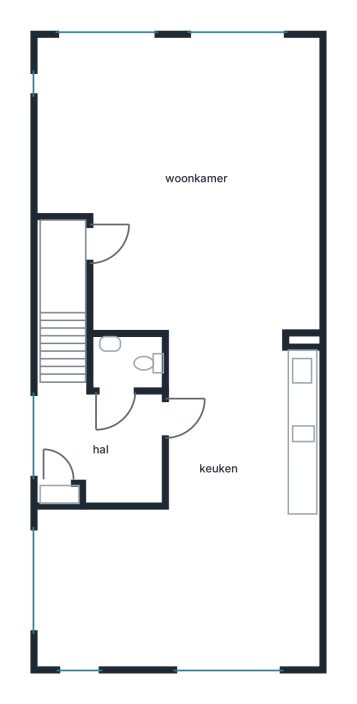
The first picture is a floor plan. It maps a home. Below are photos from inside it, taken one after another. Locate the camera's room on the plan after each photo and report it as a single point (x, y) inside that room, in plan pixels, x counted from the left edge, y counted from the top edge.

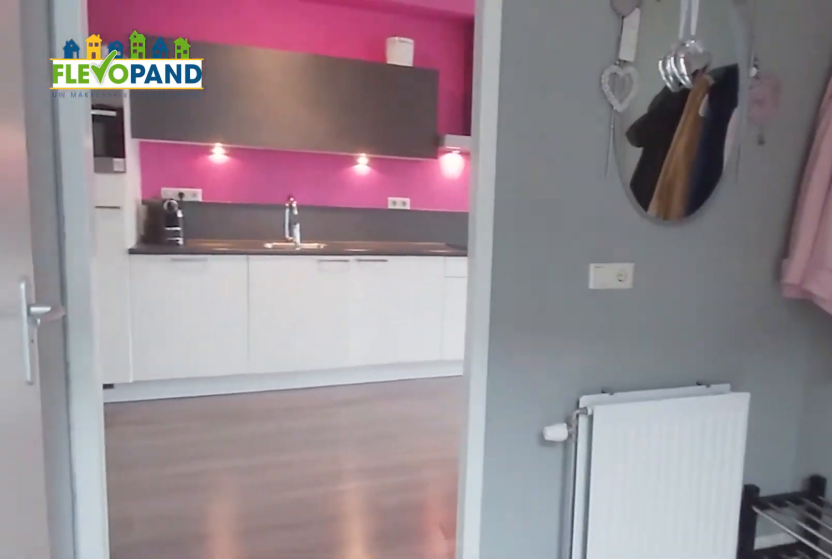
(103, 443)
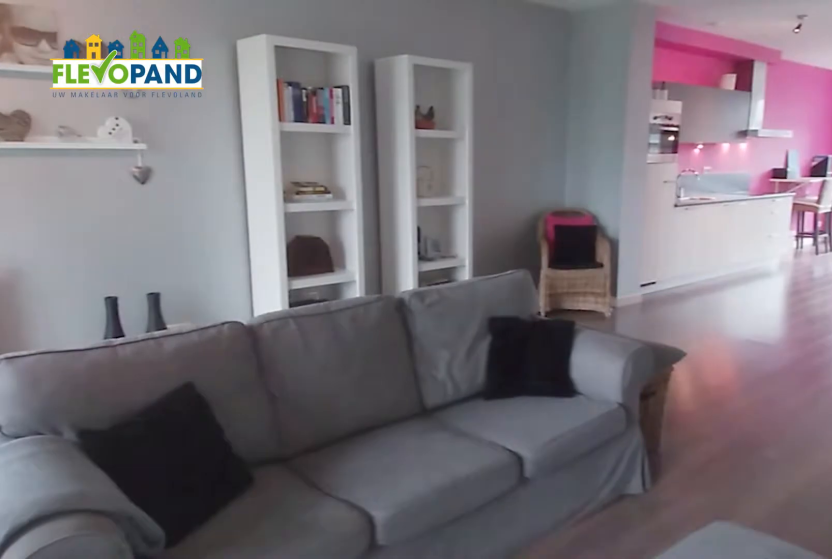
(189, 182)
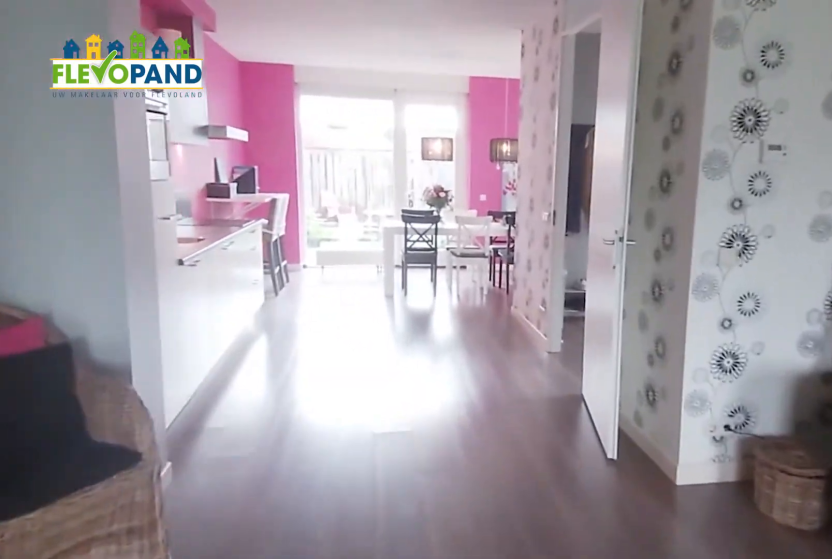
(189, 182)
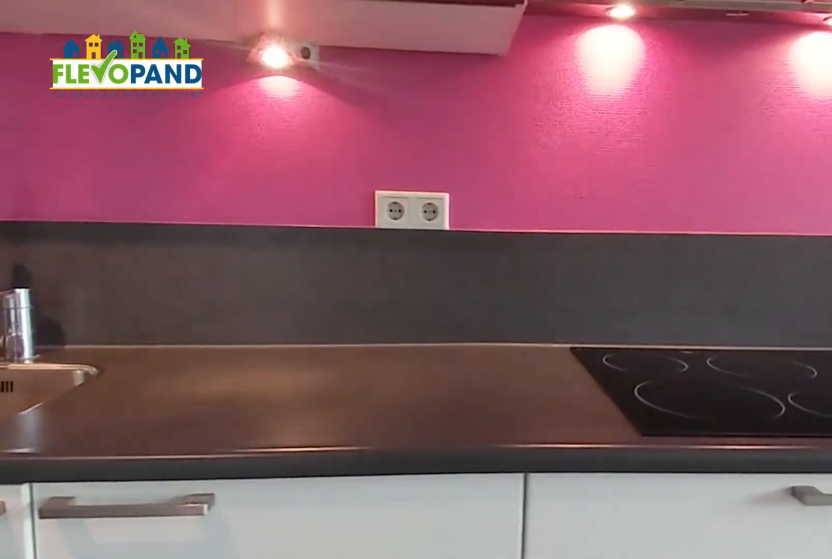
(110, 589)
